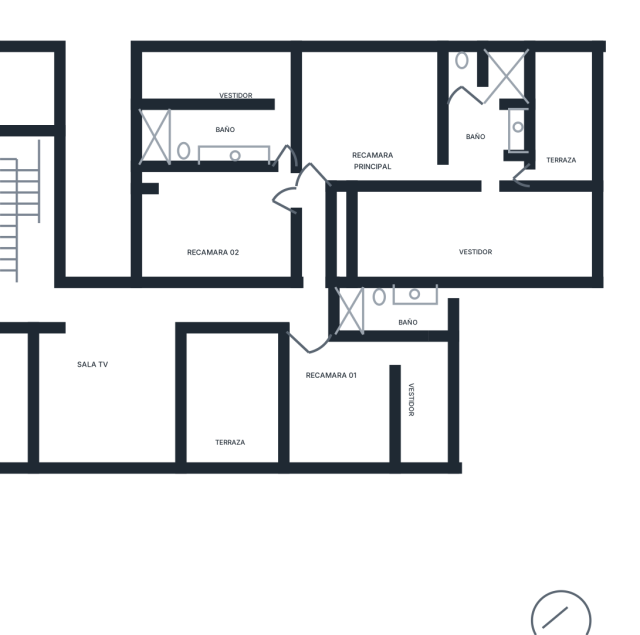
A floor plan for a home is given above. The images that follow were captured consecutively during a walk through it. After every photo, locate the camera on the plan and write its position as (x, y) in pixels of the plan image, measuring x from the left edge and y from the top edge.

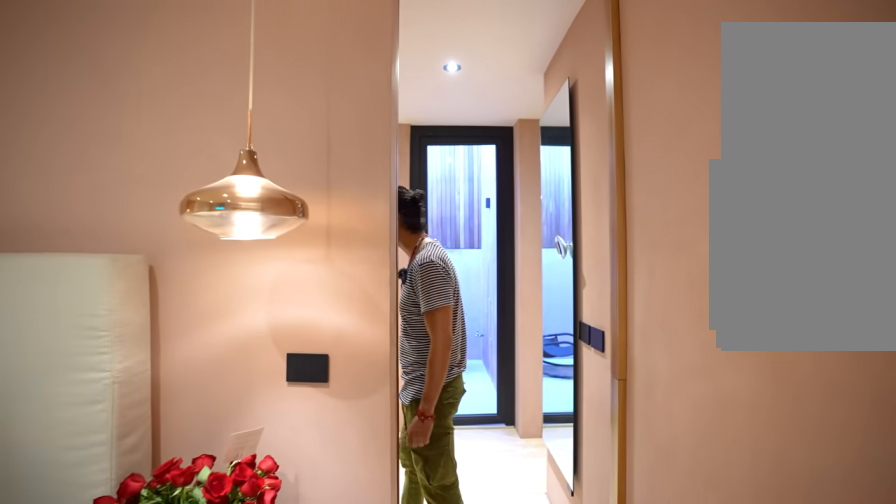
(356, 166)
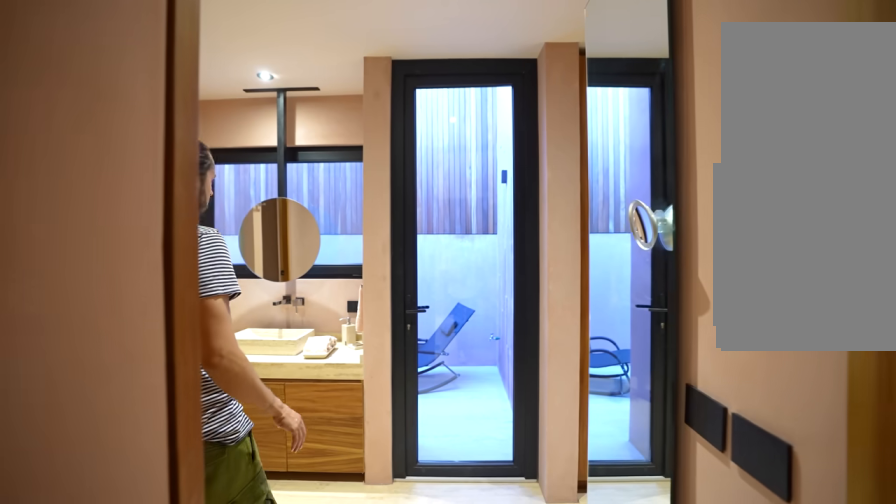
(377, 165)
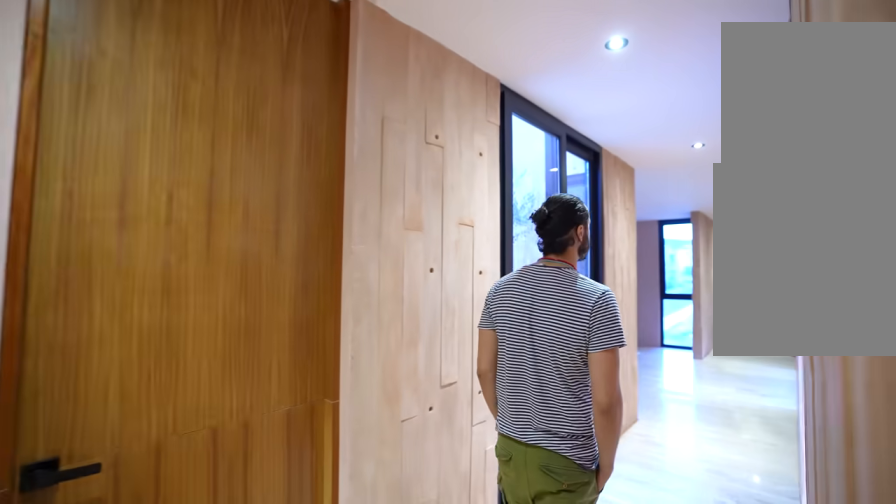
(313, 232)
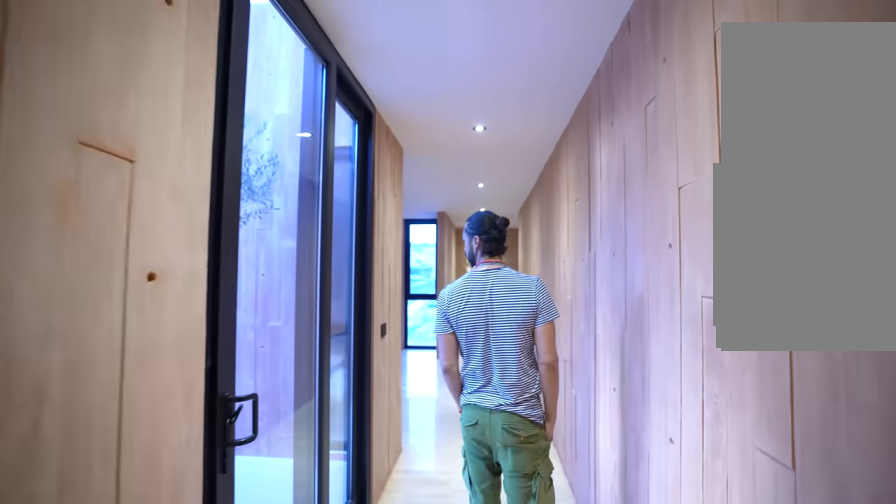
(314, 267)
